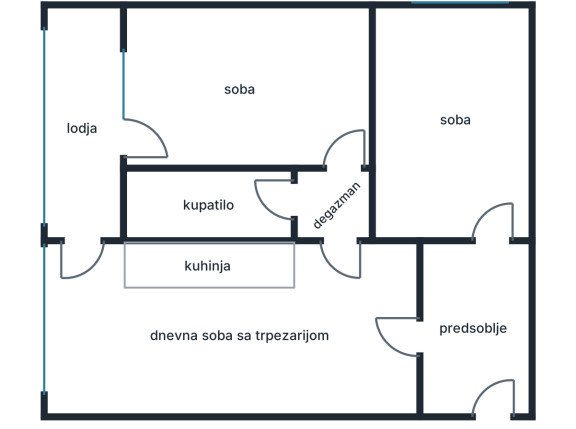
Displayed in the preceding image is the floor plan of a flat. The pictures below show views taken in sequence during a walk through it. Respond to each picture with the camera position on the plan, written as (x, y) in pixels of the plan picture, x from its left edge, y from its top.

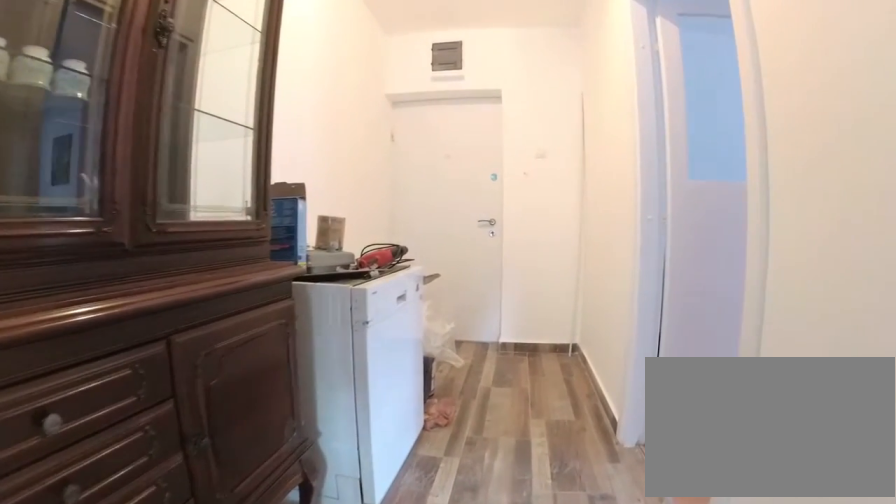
(495, 250)
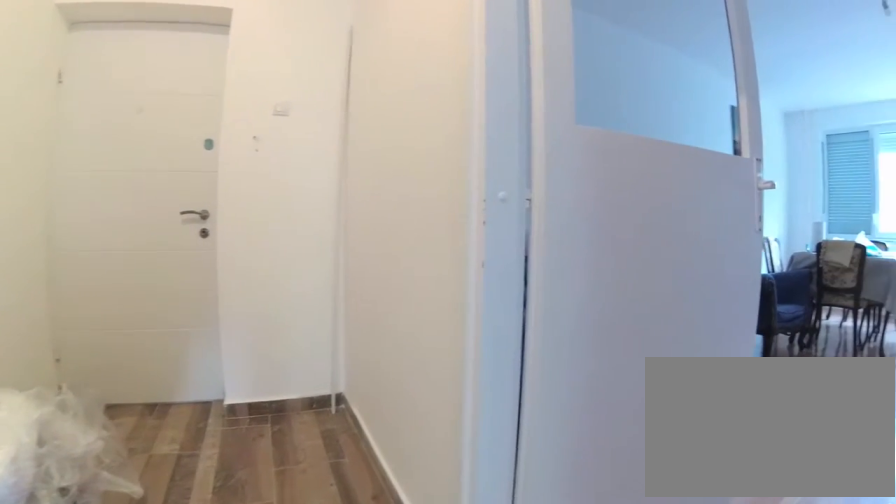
(485, 310)
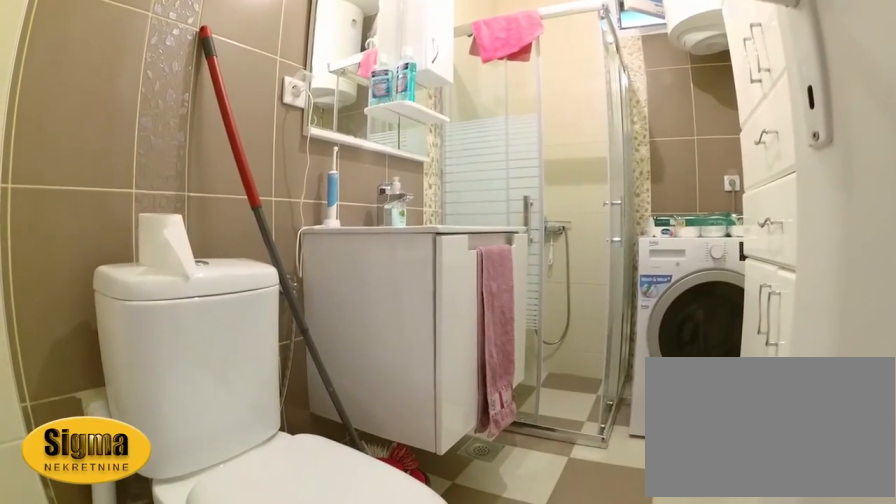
(304, 205)
